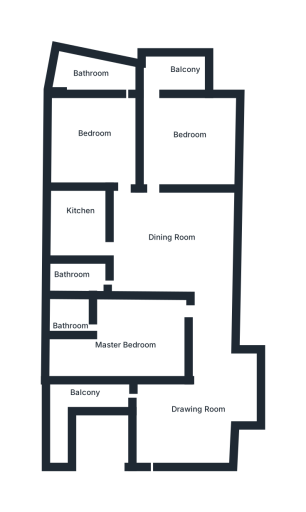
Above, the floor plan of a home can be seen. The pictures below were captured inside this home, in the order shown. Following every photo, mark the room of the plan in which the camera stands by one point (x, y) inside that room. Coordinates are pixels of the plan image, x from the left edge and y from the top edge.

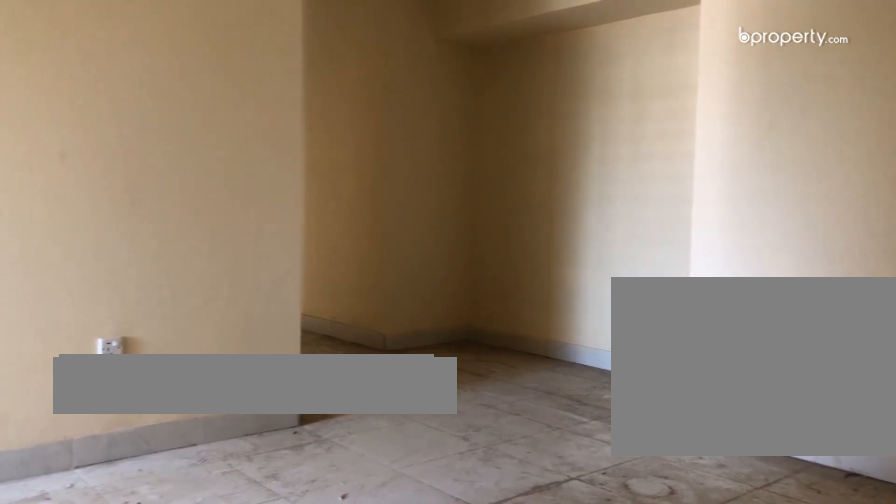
(191, 422)
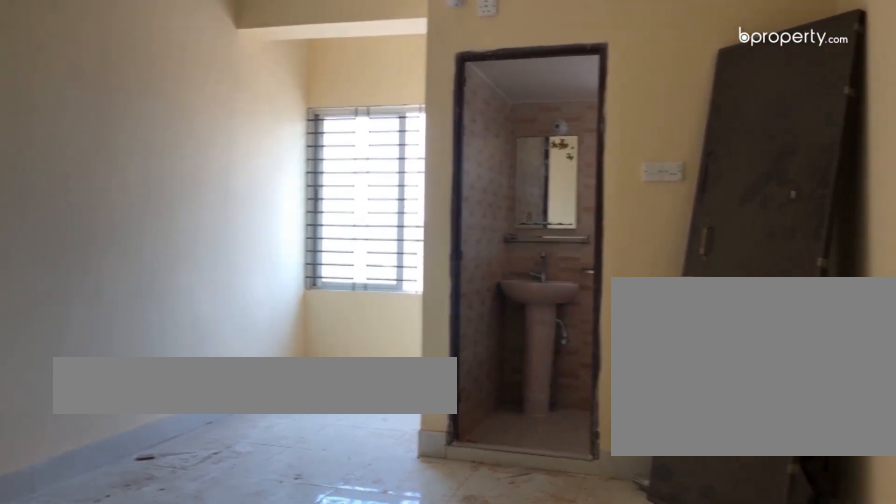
(135, 336)
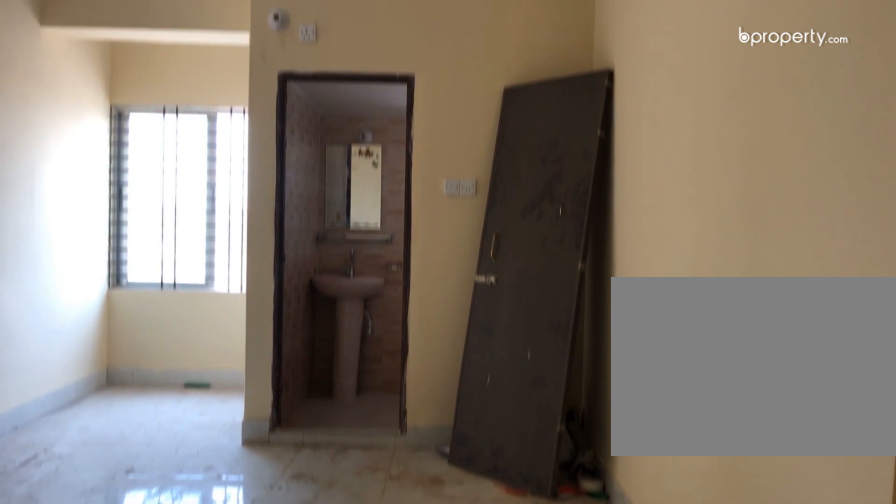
(125, 330)
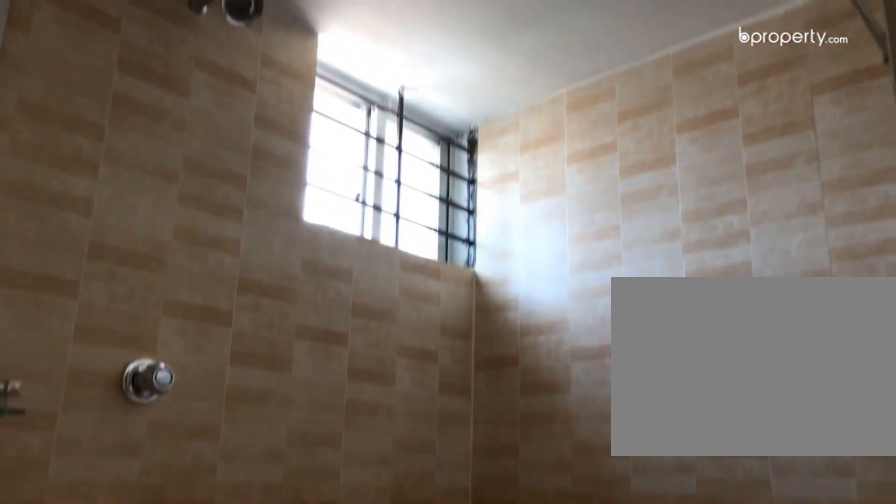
(77, 315)
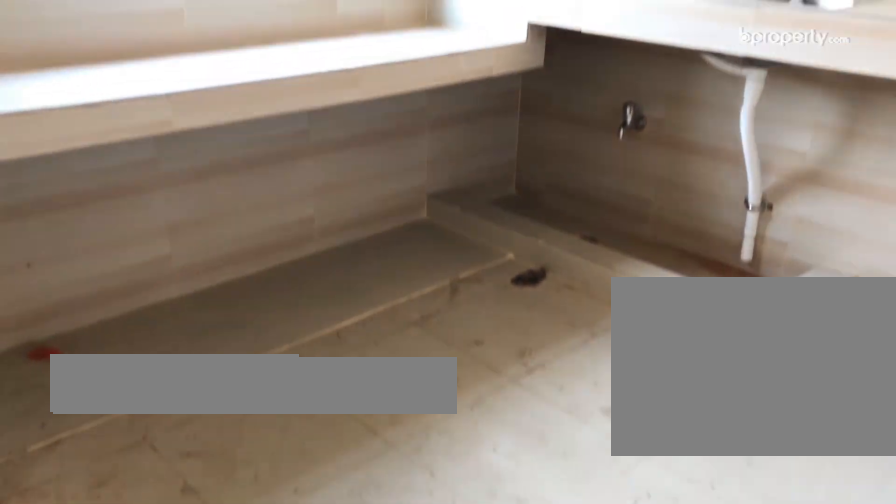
(85, 228)
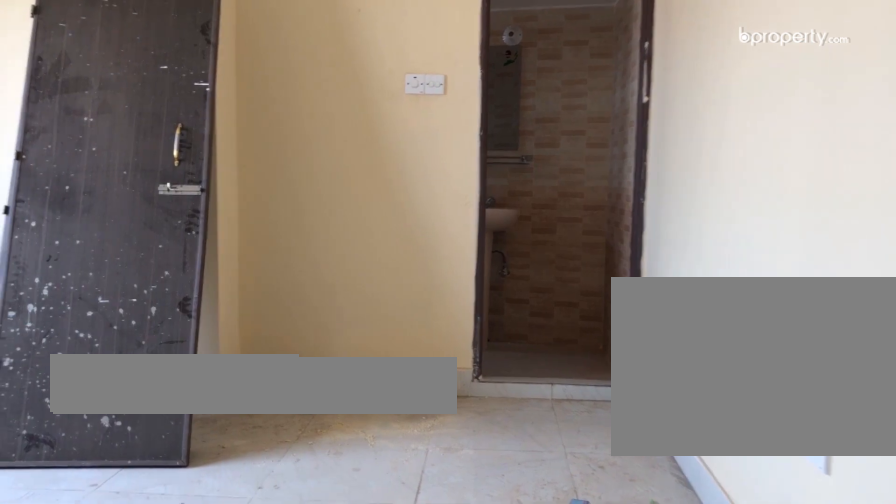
(103, 126)
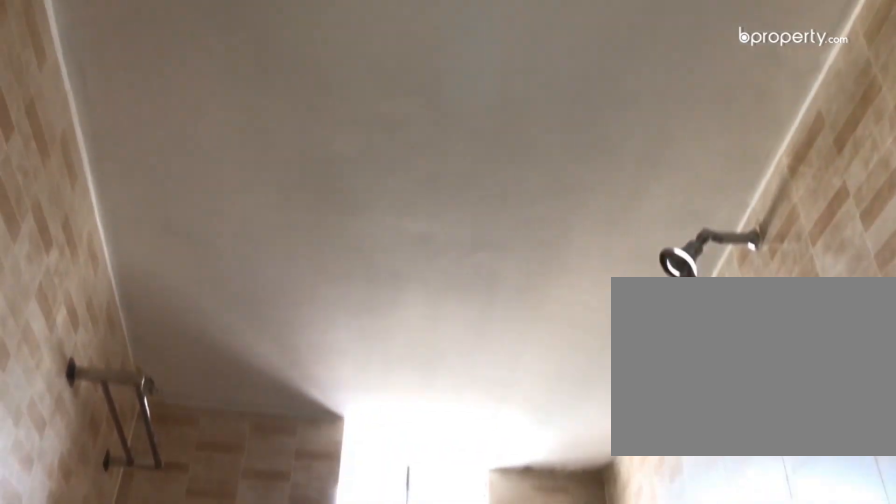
(103, 78)
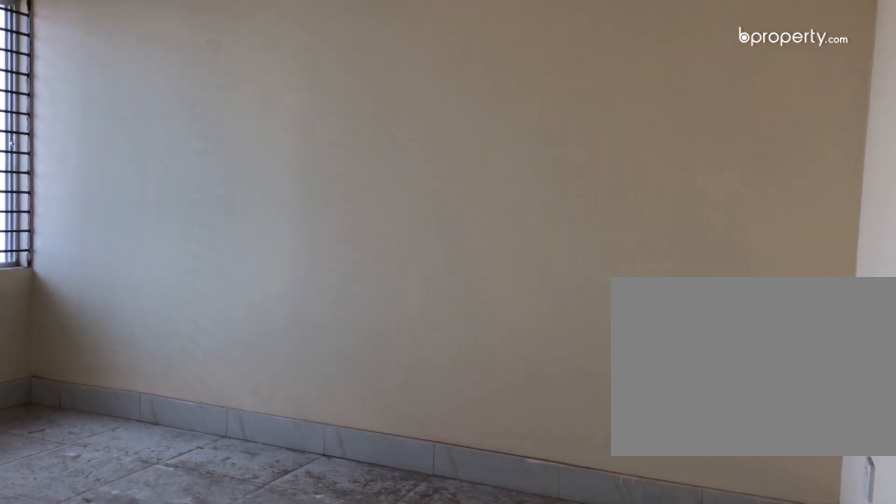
(182, 149)
